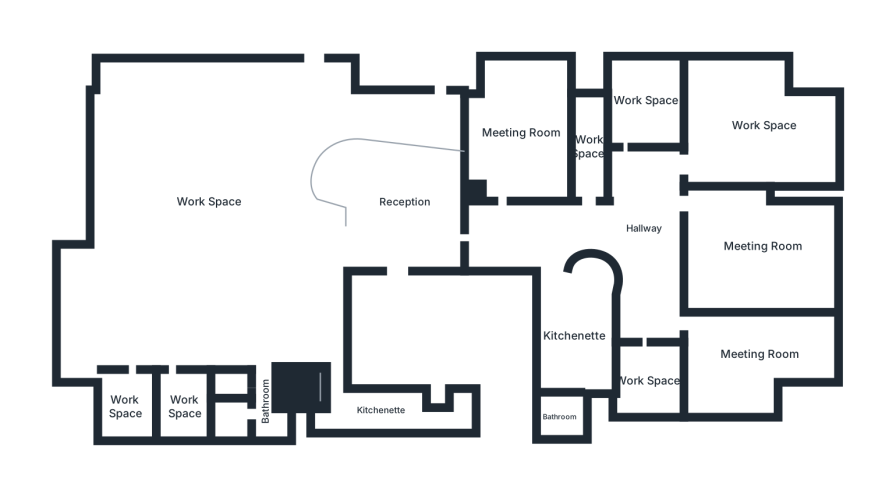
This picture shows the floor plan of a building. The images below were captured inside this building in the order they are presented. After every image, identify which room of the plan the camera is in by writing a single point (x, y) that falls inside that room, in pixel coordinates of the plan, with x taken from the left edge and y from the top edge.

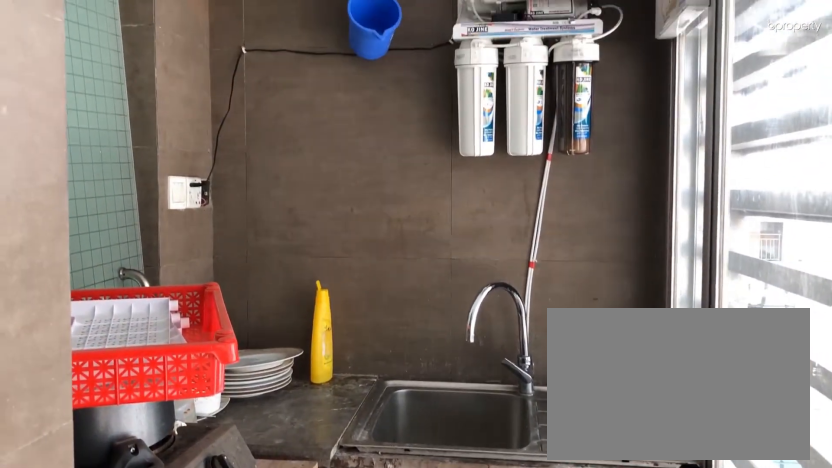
(461, 414)
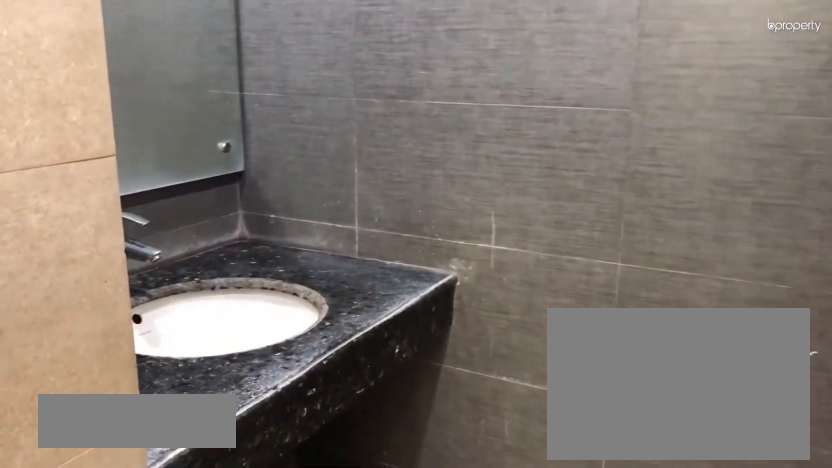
(267, 400)
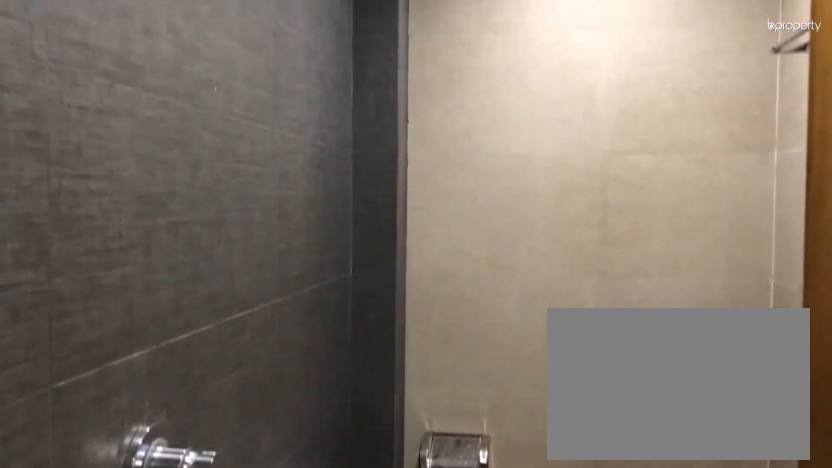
(233, 385)
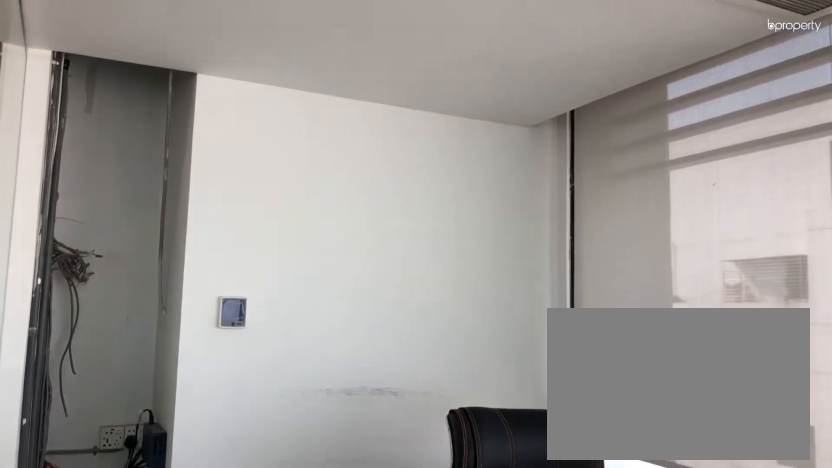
(183, 404)
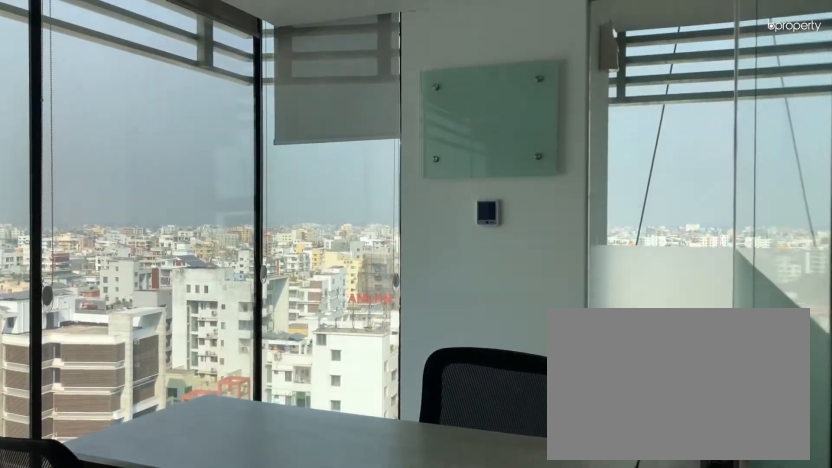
(125, 404)
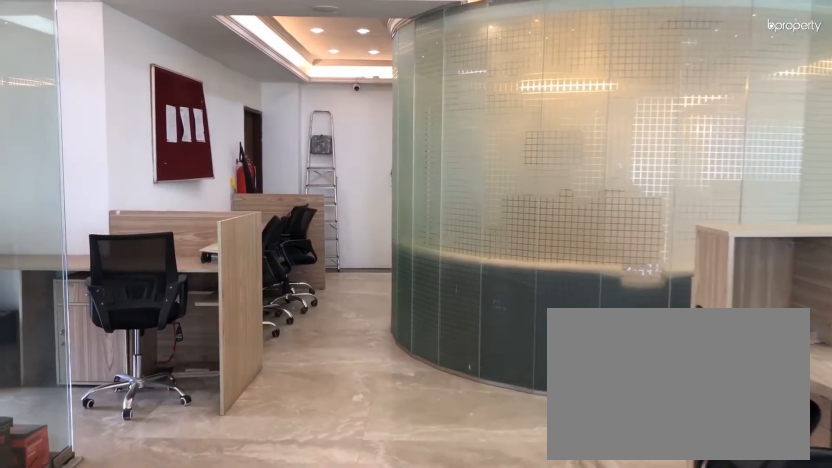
(333, 119)
